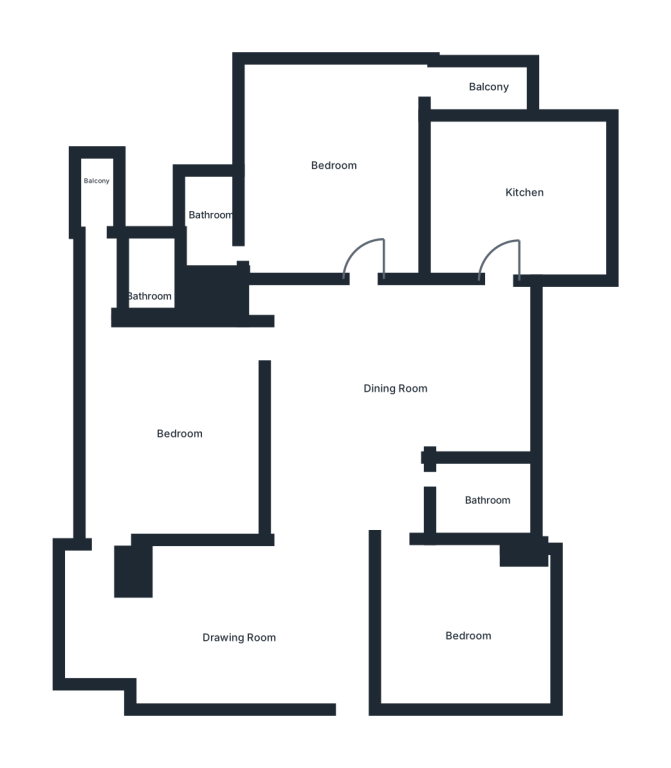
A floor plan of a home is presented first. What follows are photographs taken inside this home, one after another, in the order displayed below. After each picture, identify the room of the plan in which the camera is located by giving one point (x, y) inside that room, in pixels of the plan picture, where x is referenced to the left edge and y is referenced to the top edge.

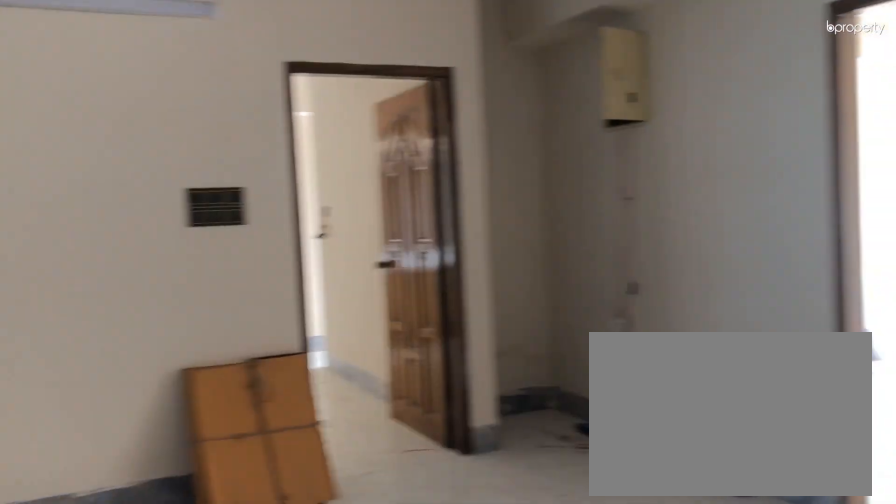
(406, 387)
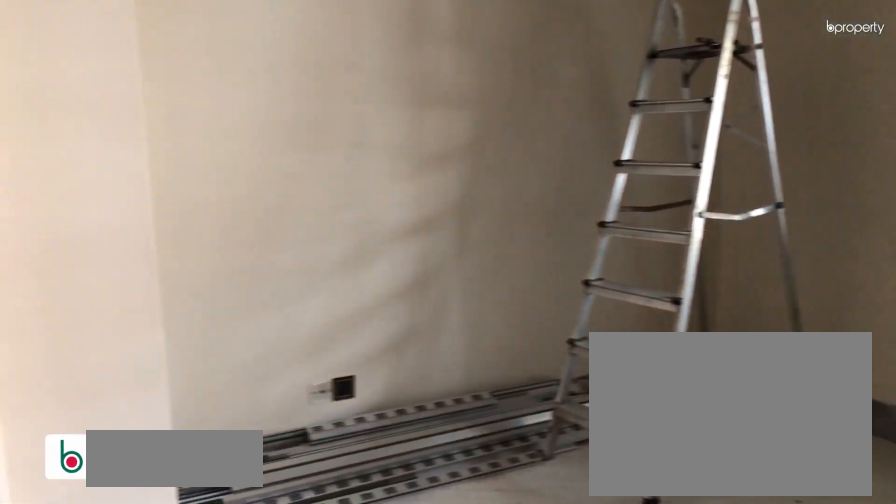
(467, 622)
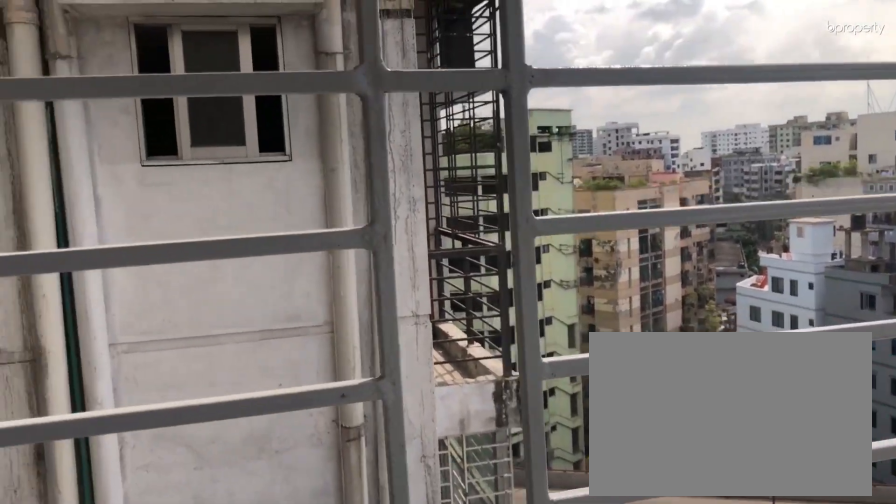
(98, 189)
